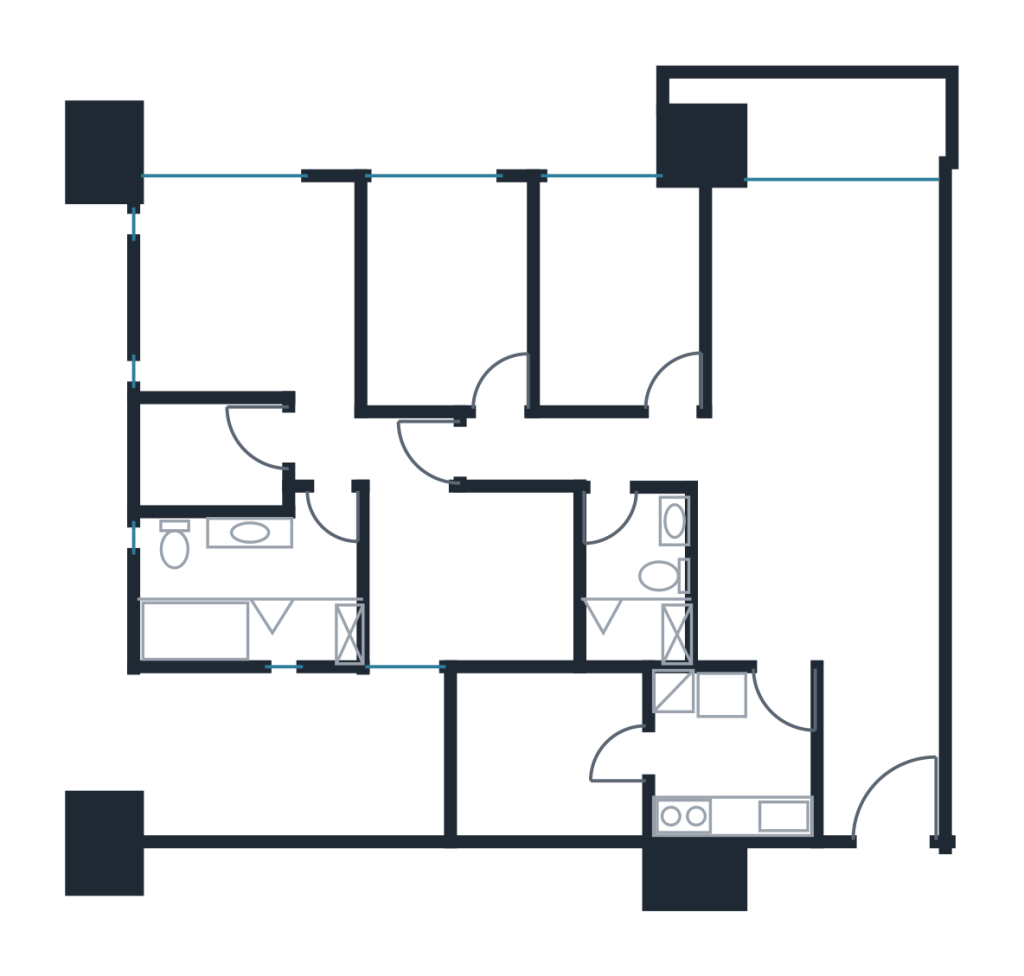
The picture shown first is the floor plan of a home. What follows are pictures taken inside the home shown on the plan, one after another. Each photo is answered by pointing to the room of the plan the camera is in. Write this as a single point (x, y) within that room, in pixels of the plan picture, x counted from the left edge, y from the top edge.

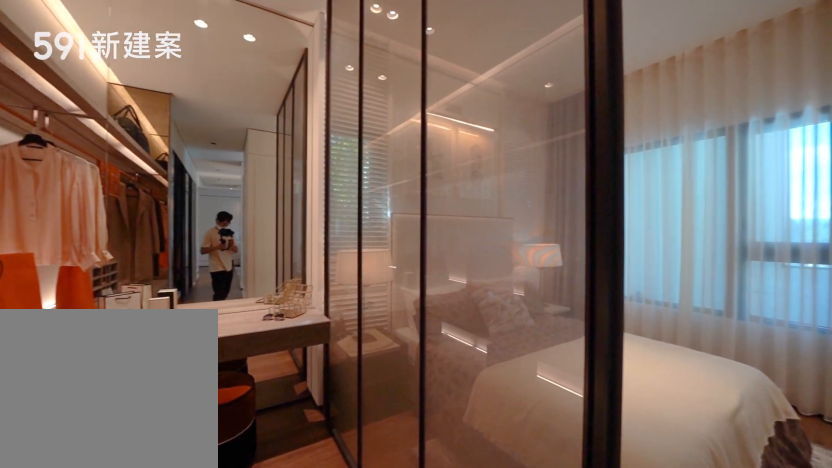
(244, 340)
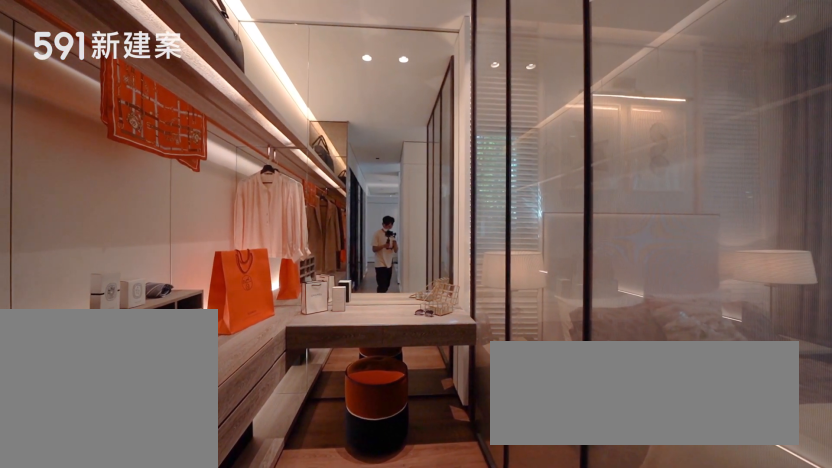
(244, 340)
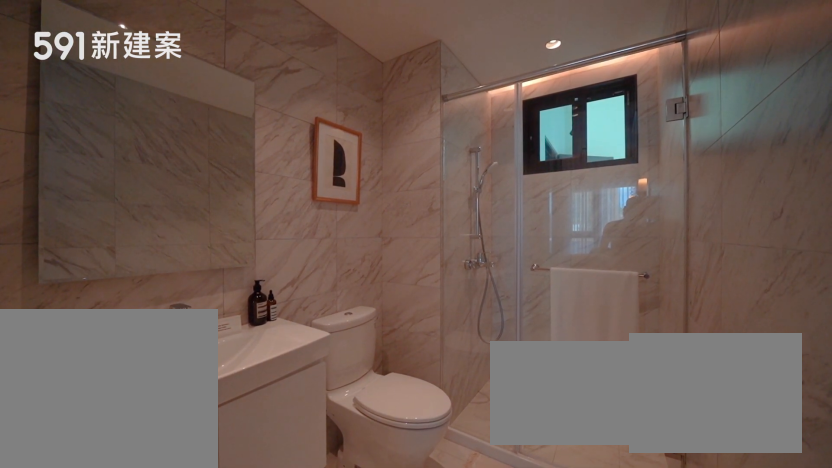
(632, 585)
